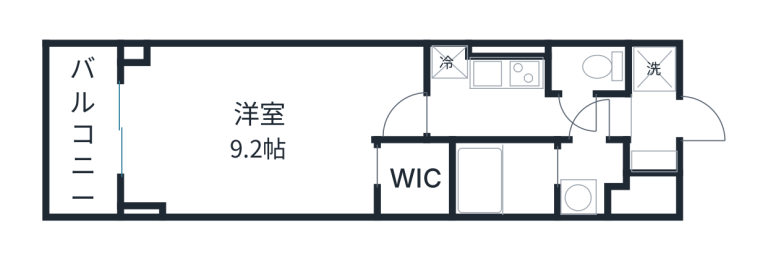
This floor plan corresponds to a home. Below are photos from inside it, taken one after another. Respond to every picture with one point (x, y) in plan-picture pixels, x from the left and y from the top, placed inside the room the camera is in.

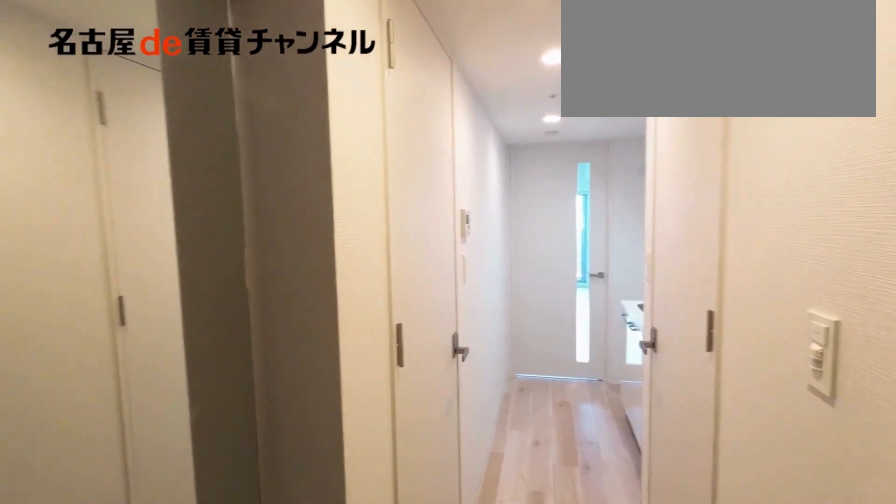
(653, 123)
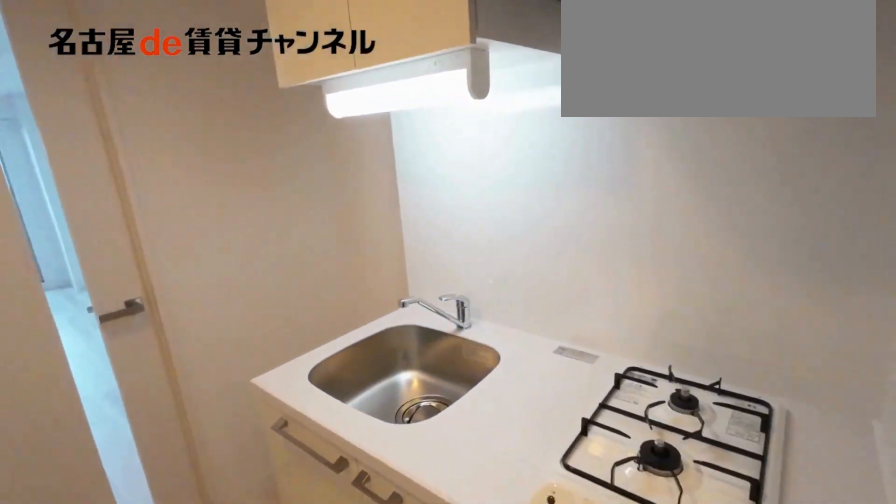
(505, 74)
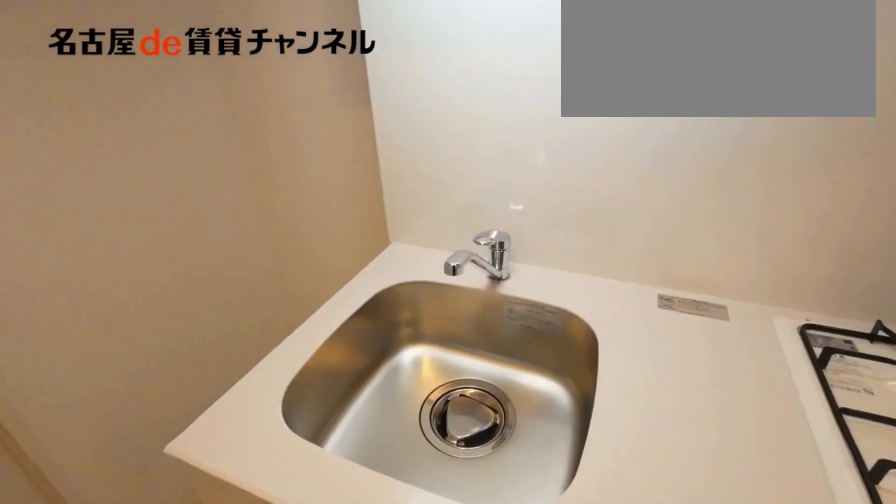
(505, 74)
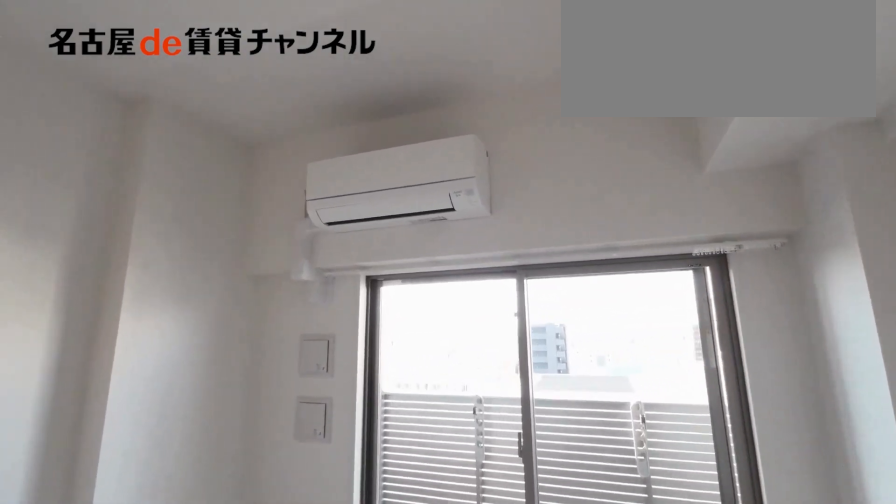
(265, 126)
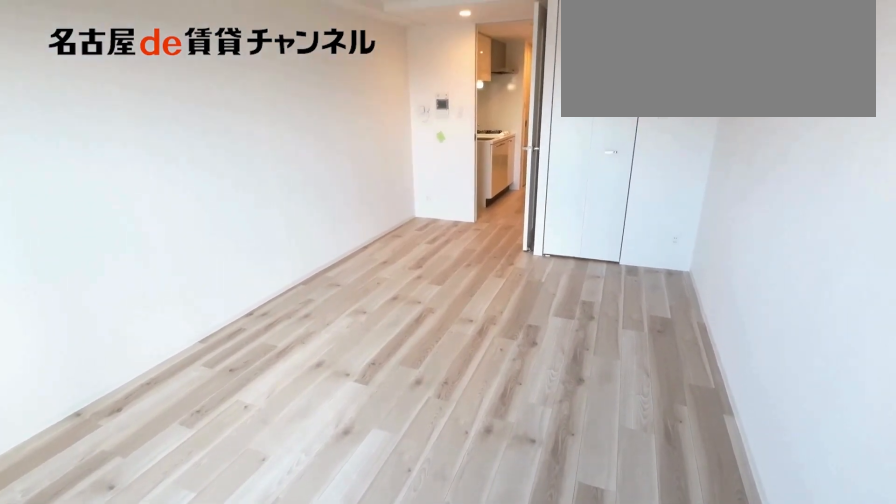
(265, 126)
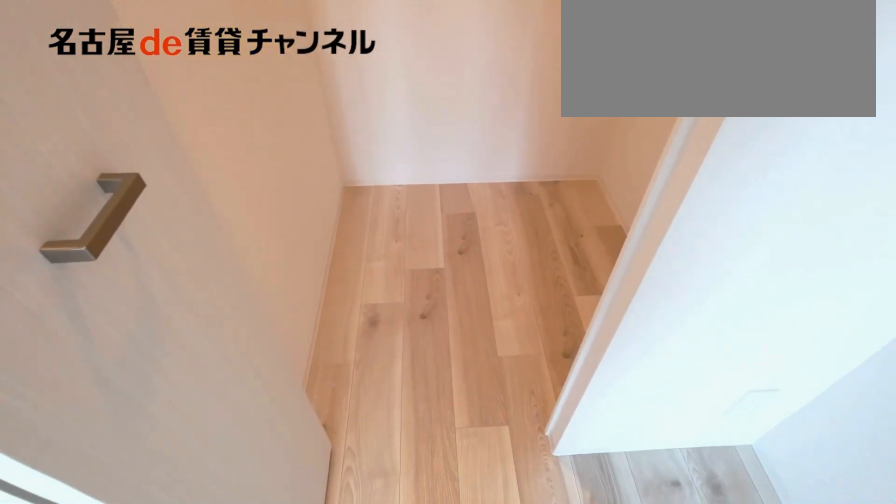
(414, 180)
